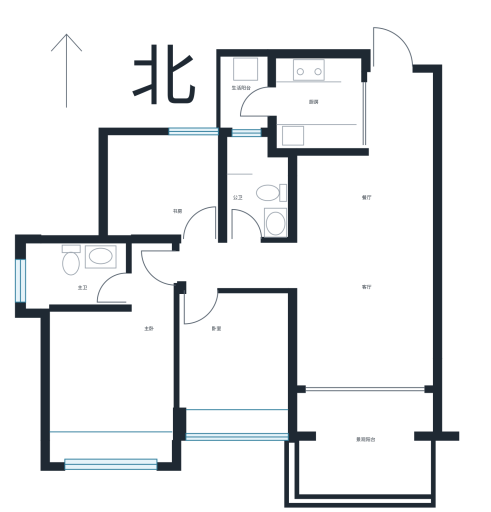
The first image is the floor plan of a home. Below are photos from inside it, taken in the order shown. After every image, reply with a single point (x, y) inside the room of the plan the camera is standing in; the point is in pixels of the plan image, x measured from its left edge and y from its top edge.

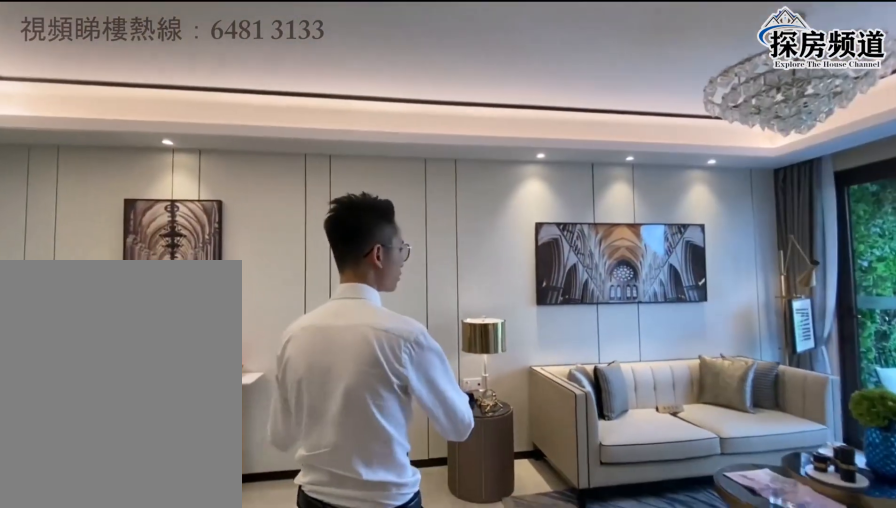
(378, 235)
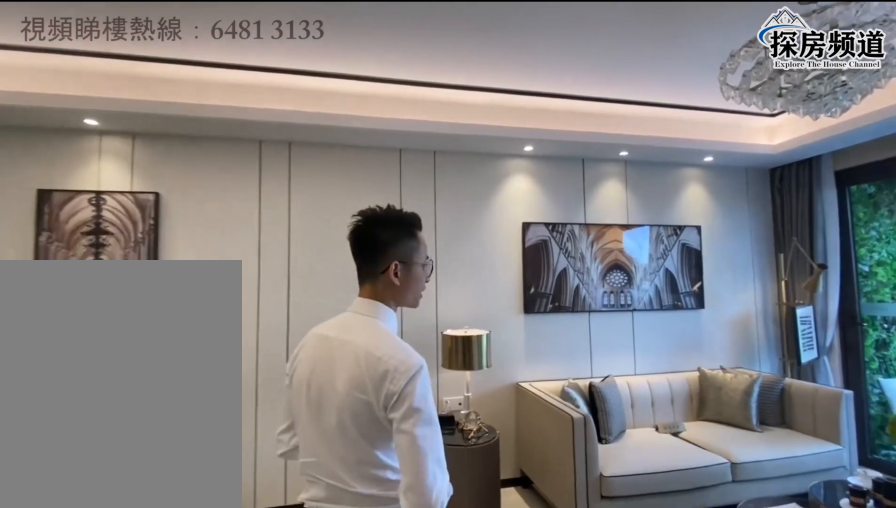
(378, 246)
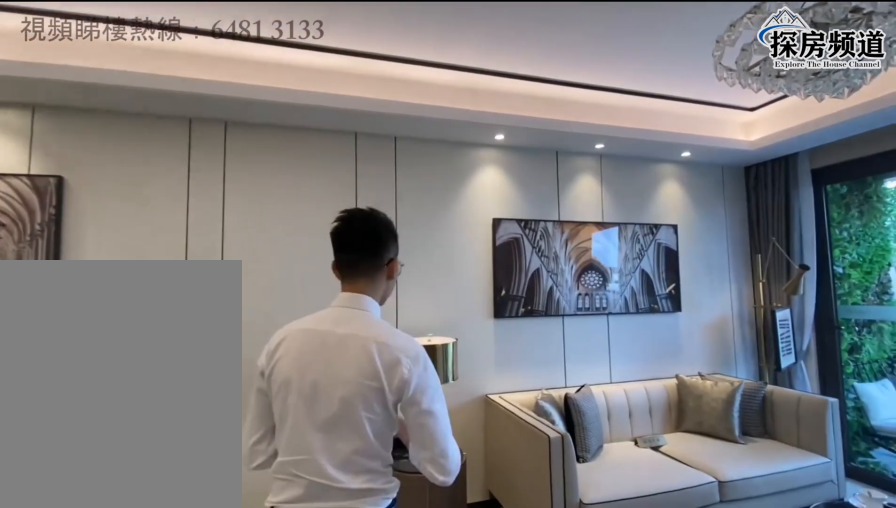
(379, 235)
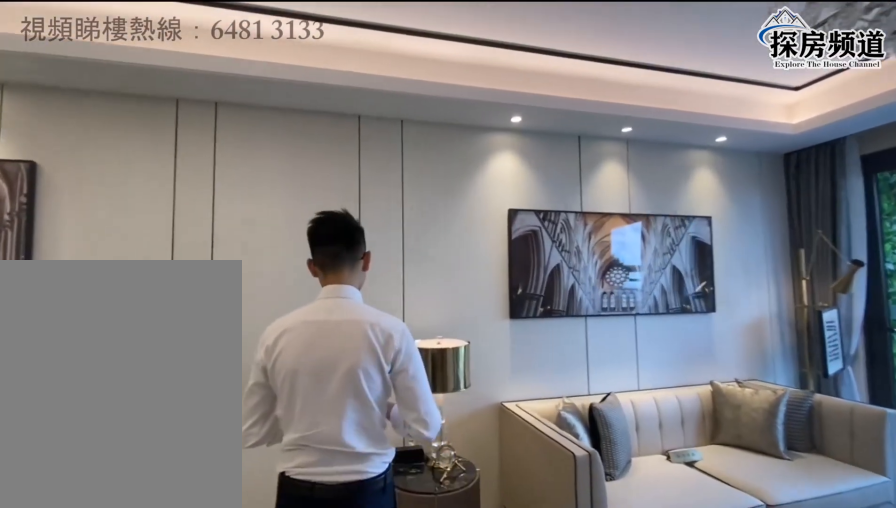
(378, 246)
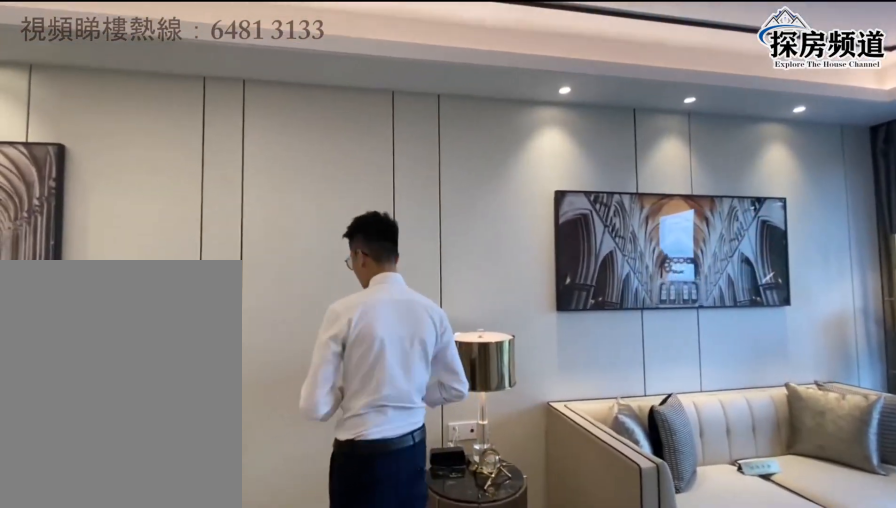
(379, 235)
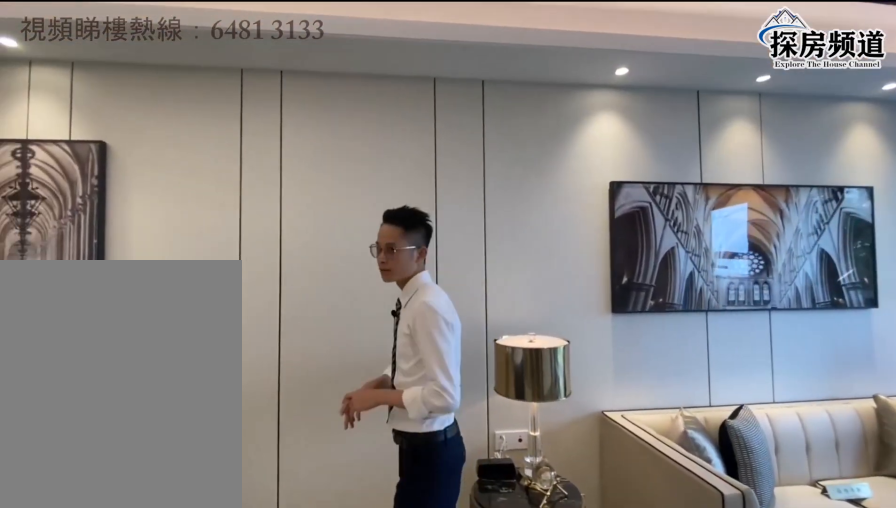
(378, 246)
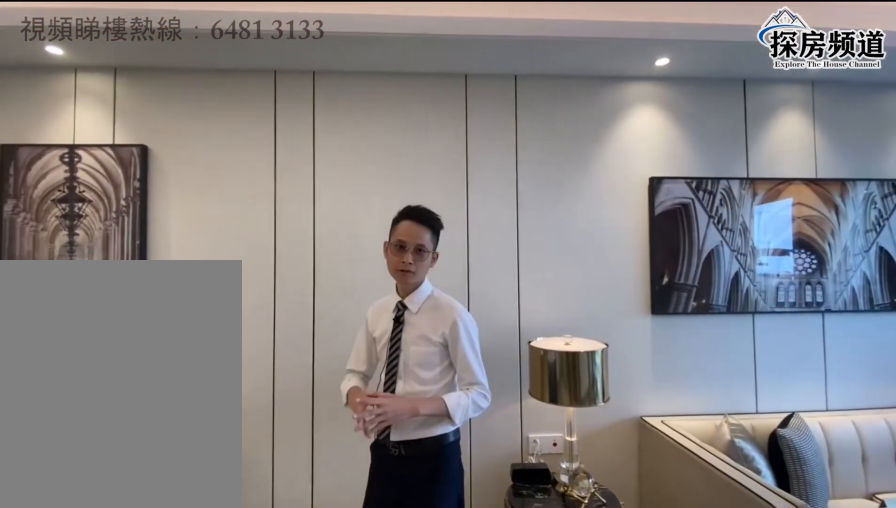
(379, 236)
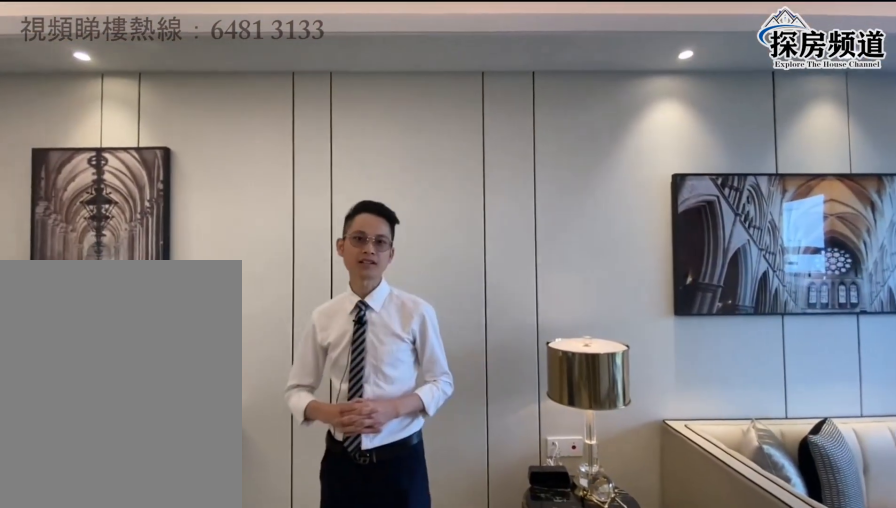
(378, 246)
